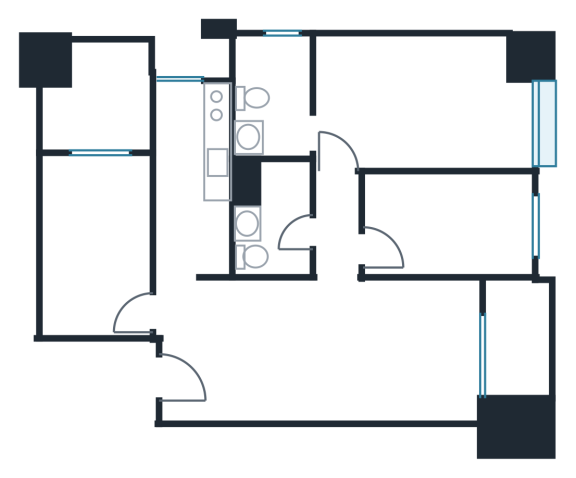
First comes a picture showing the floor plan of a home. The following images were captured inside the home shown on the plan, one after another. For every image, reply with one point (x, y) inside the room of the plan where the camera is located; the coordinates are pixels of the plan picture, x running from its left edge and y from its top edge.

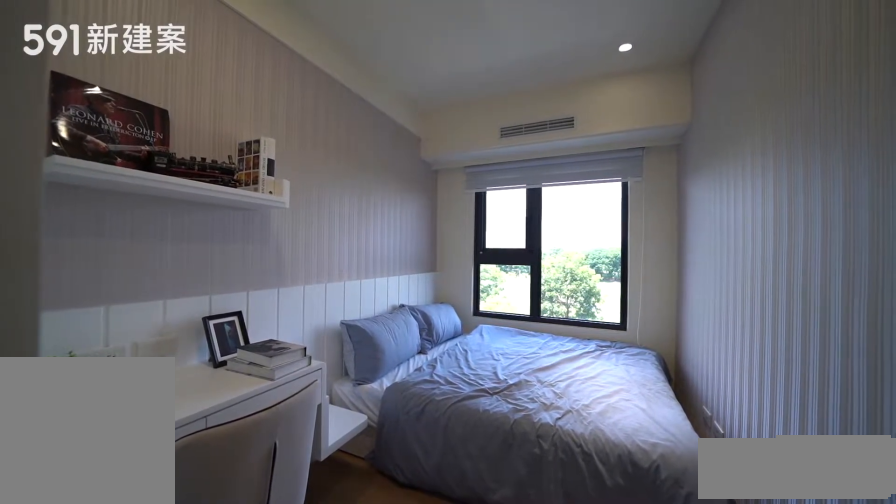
(453, 221)
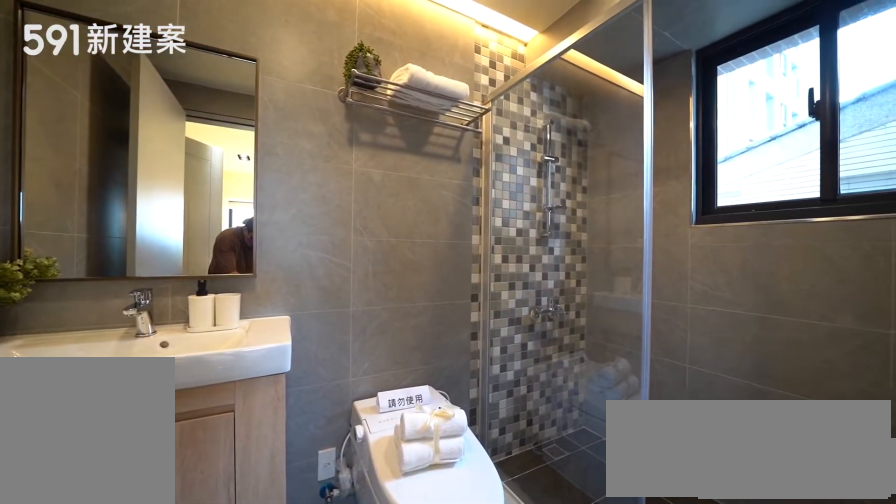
(273, 90)
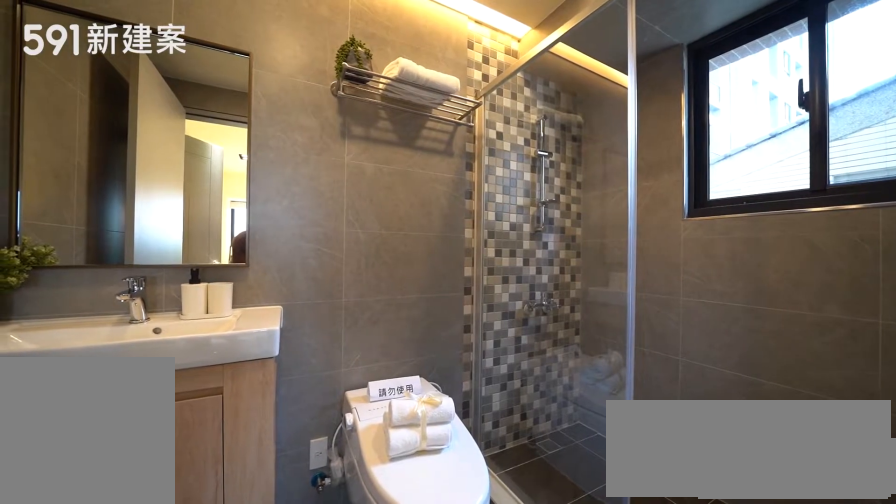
(273, 90)
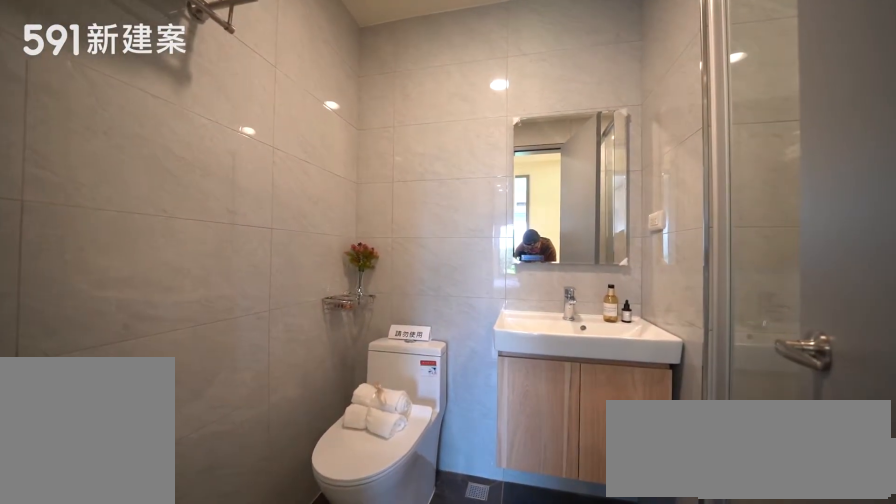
(269, 215)
